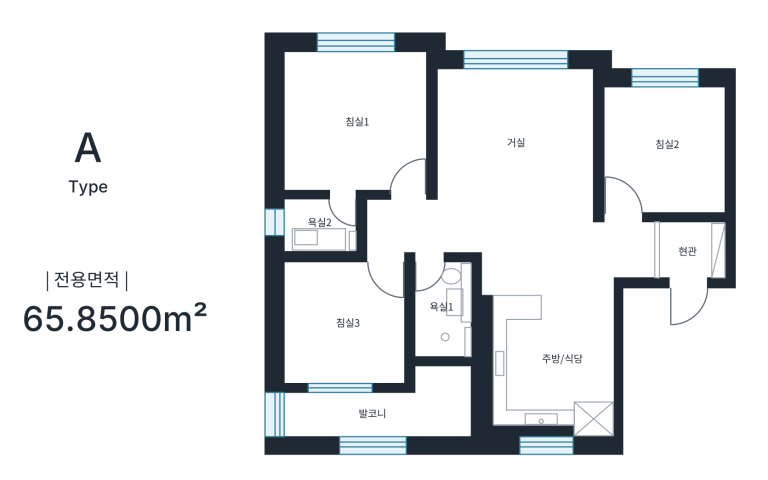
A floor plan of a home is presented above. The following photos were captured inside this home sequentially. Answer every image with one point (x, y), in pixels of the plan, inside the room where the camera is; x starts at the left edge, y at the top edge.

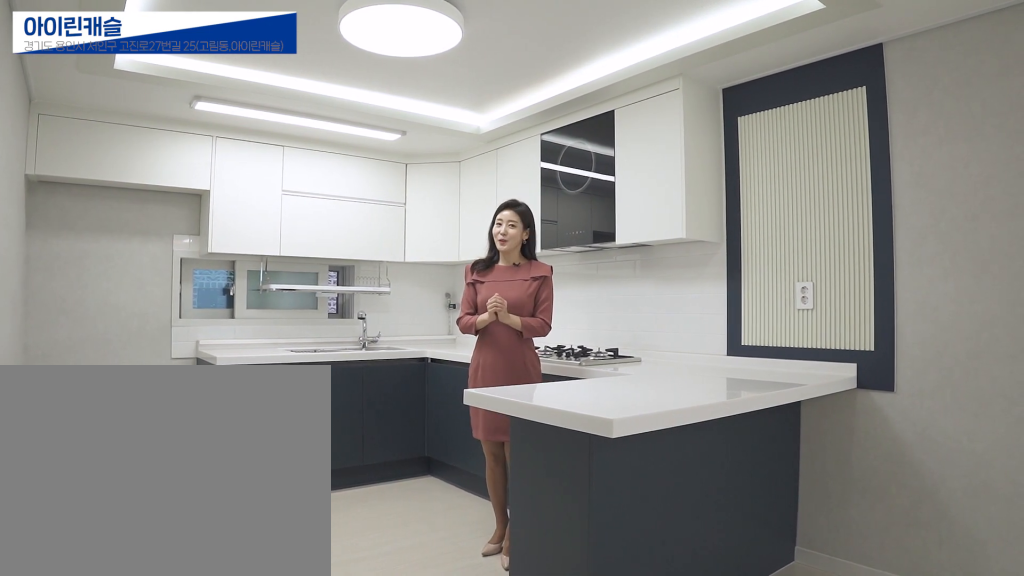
(552, 362)
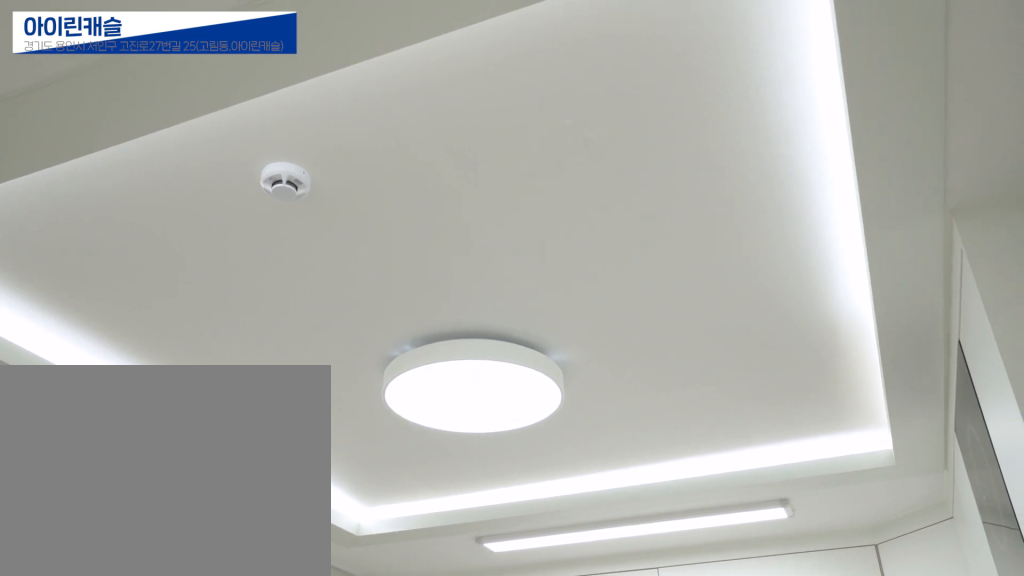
(552, 362)
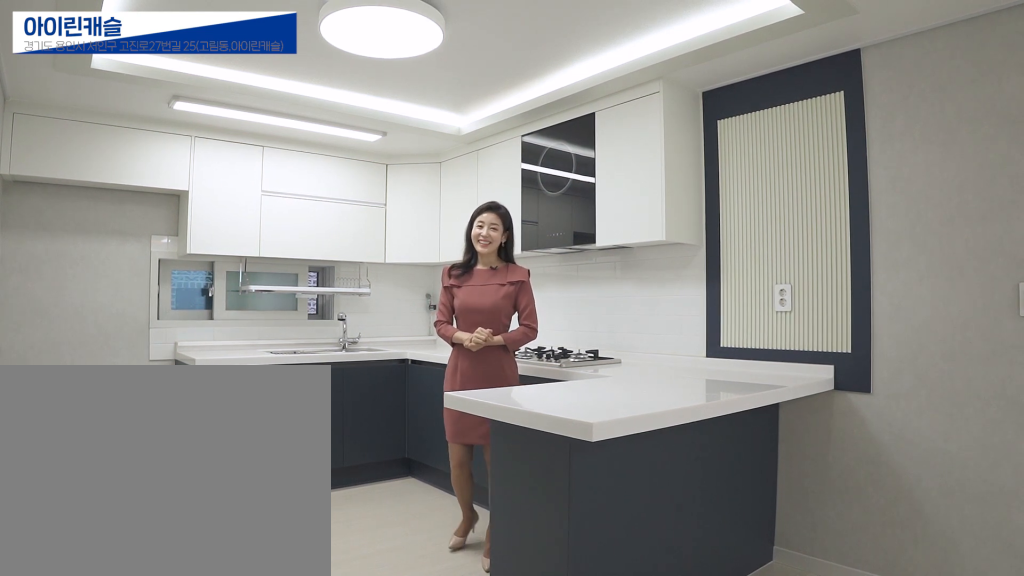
(552, 362)
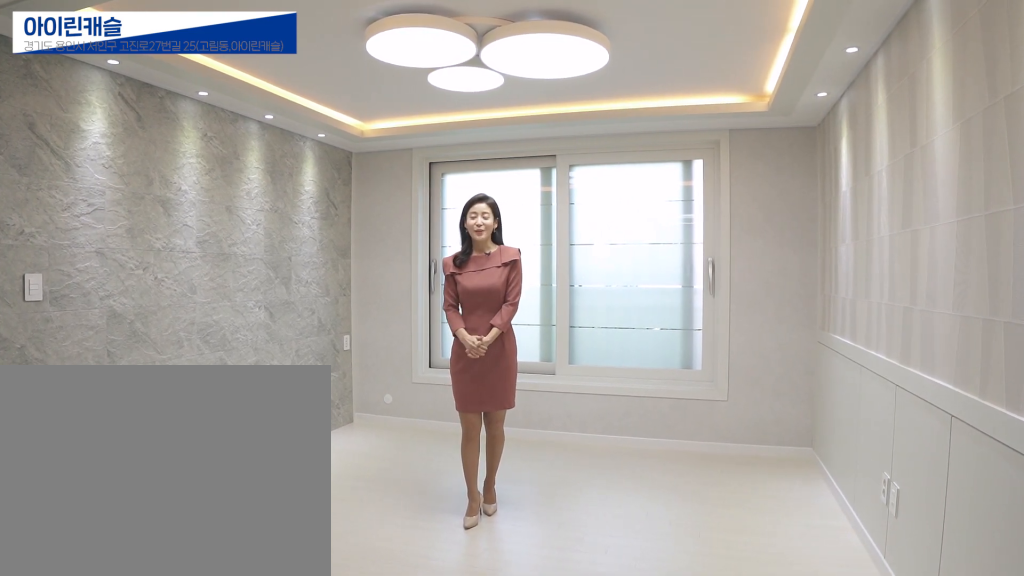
(519, 149)
